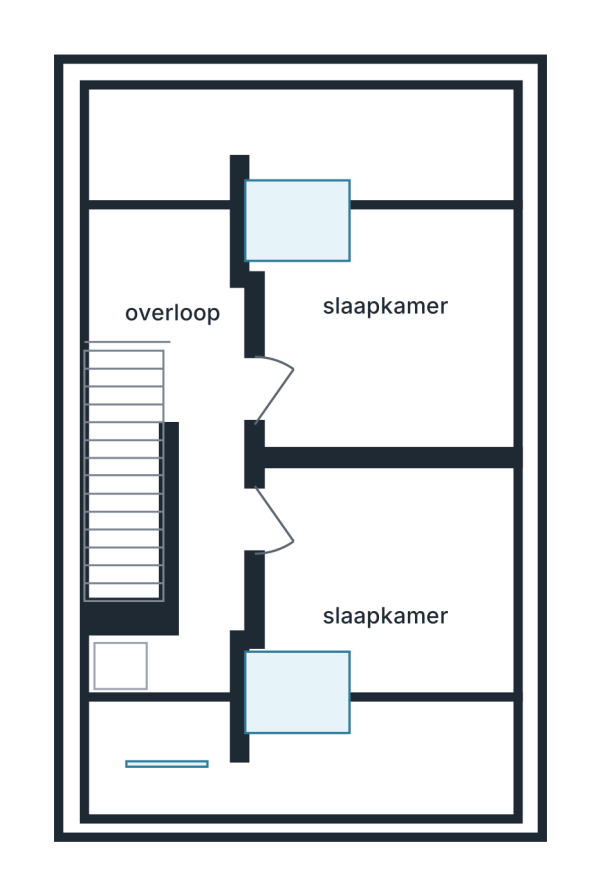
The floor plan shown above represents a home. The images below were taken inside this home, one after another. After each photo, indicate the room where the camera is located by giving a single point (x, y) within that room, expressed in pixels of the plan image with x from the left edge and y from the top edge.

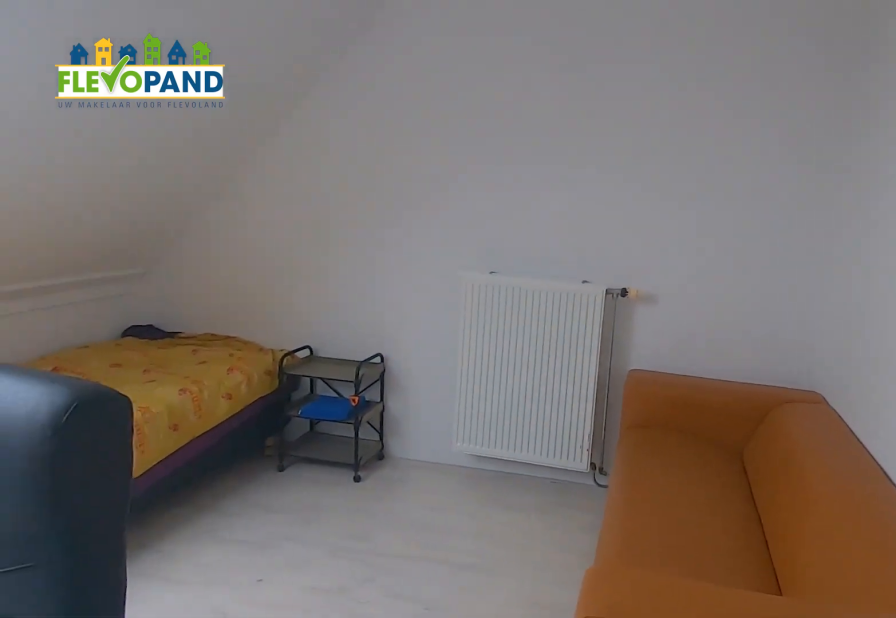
(389, 410)
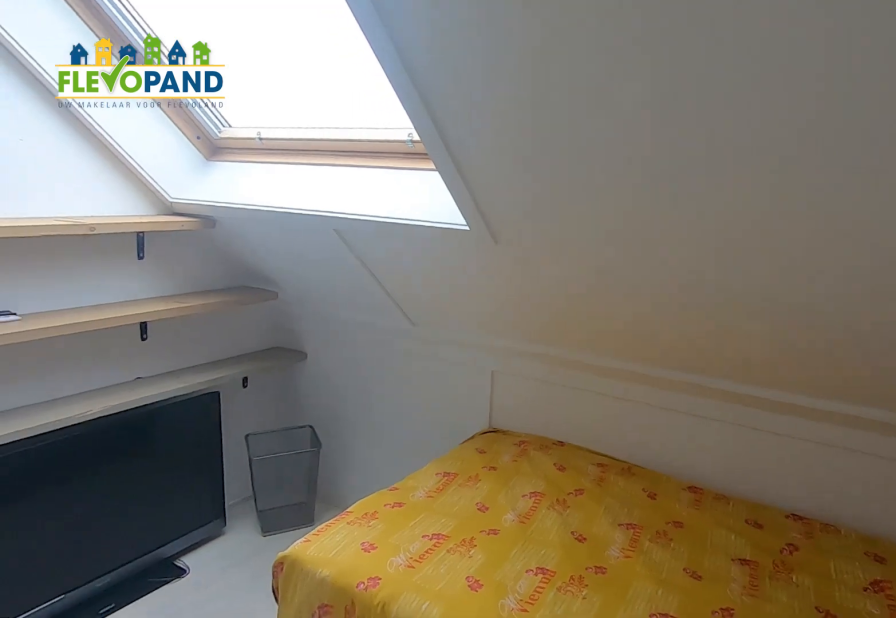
(389, 410)
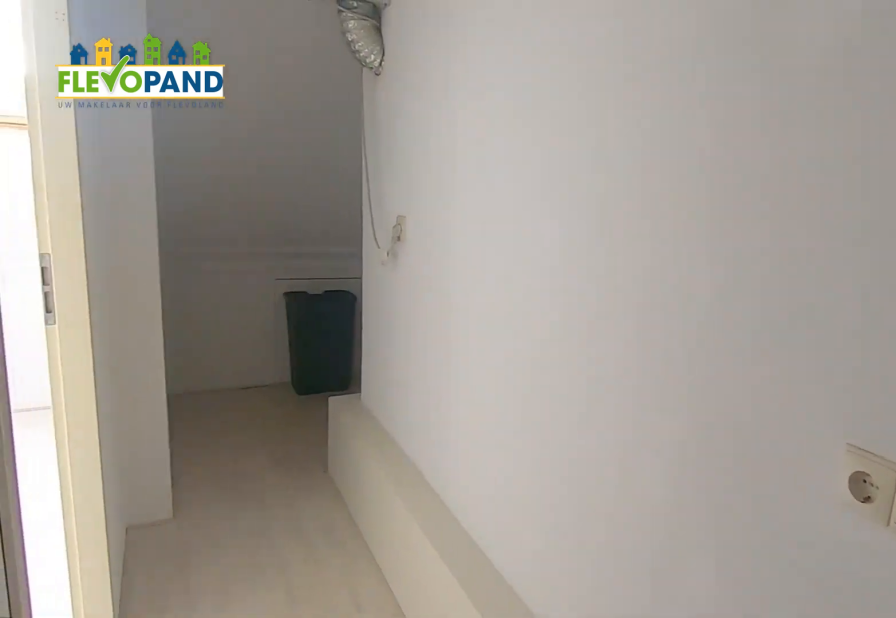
(128, 666)
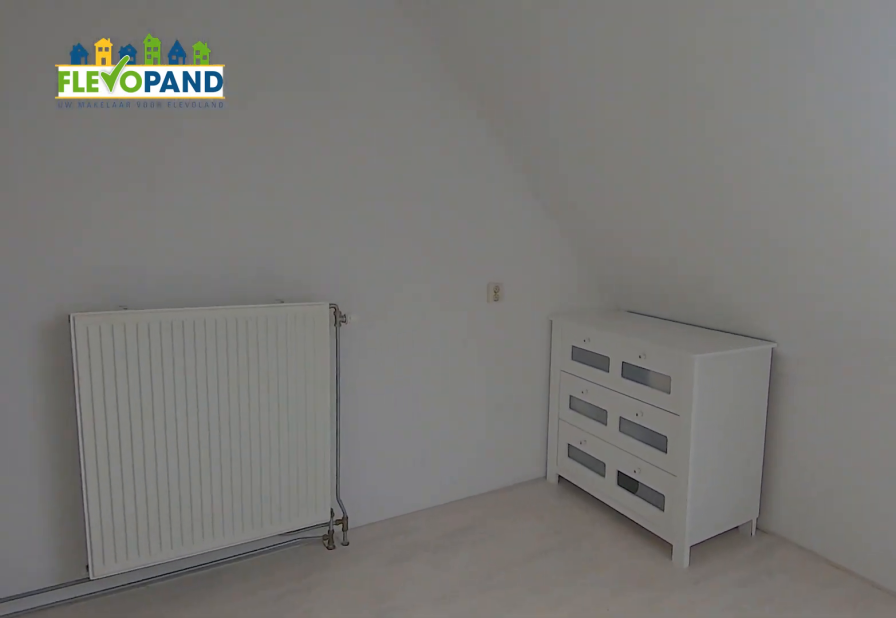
(381, 587)
